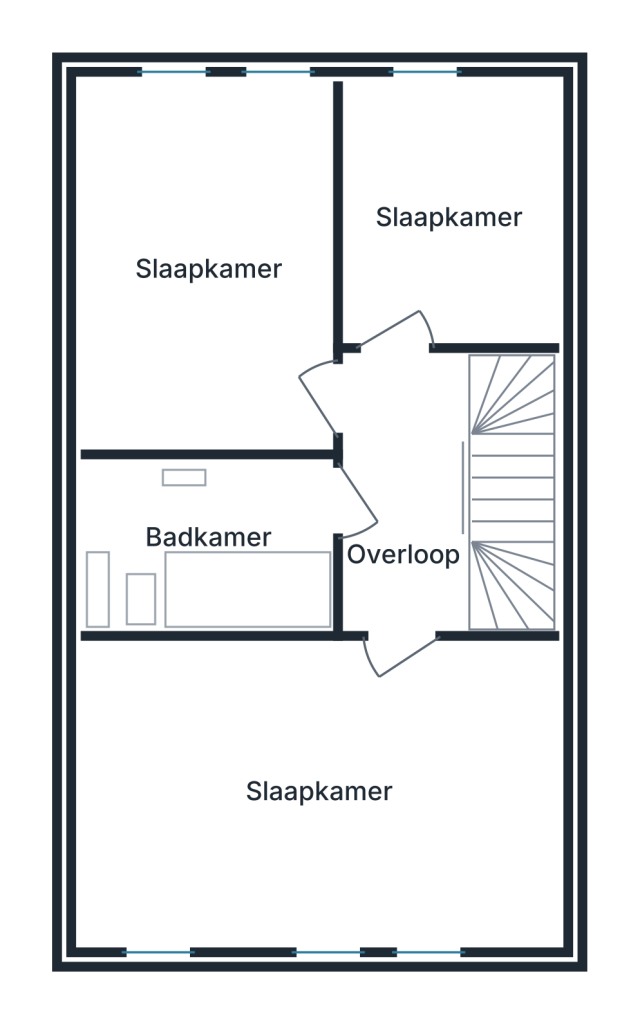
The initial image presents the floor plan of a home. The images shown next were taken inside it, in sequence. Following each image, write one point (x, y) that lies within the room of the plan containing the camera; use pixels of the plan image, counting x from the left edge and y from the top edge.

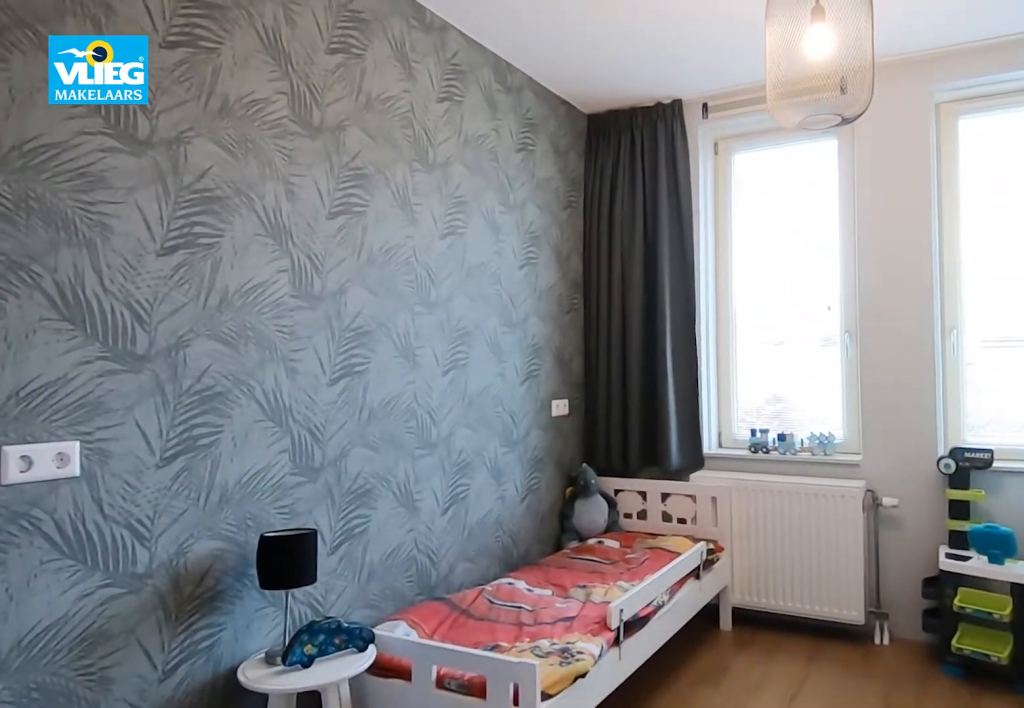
(195, 155)
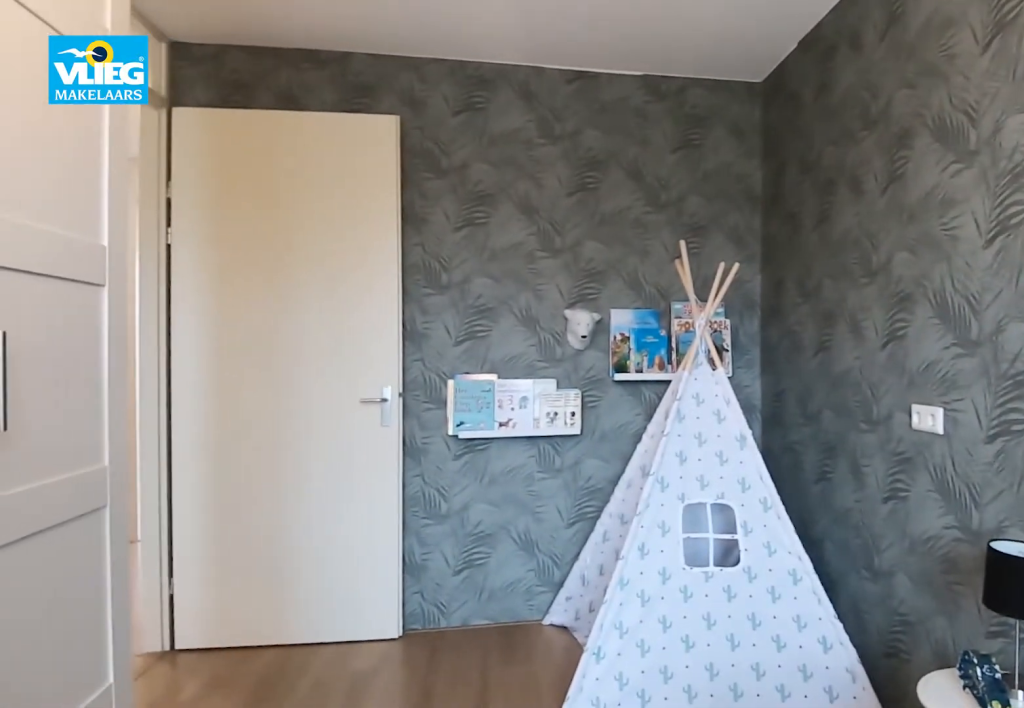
(195, 155)
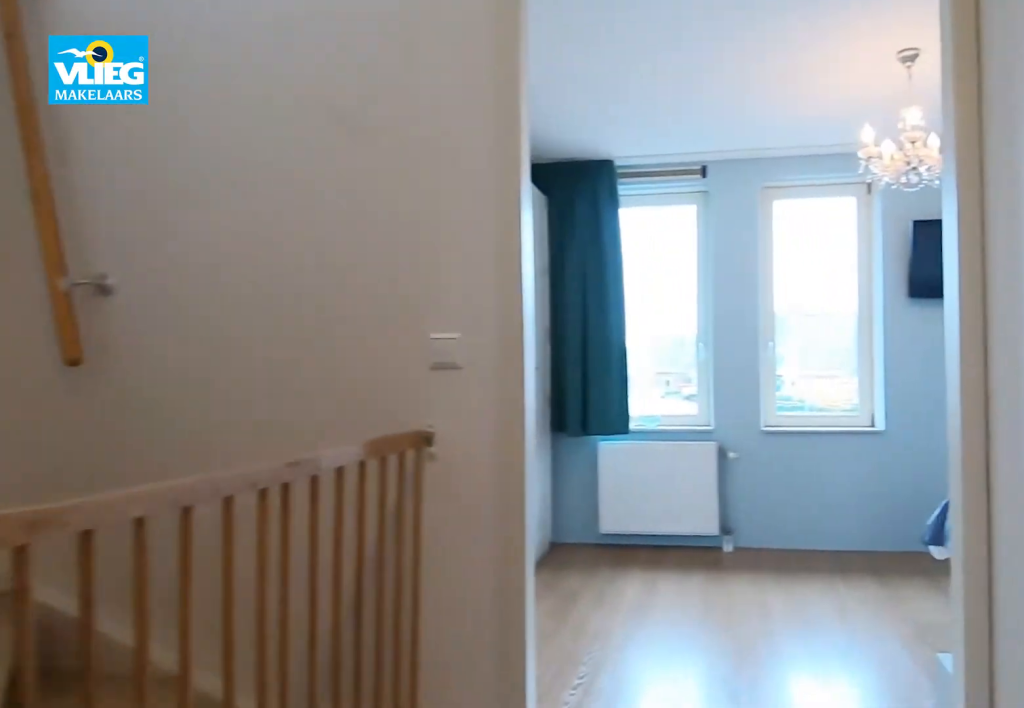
(426, 491)
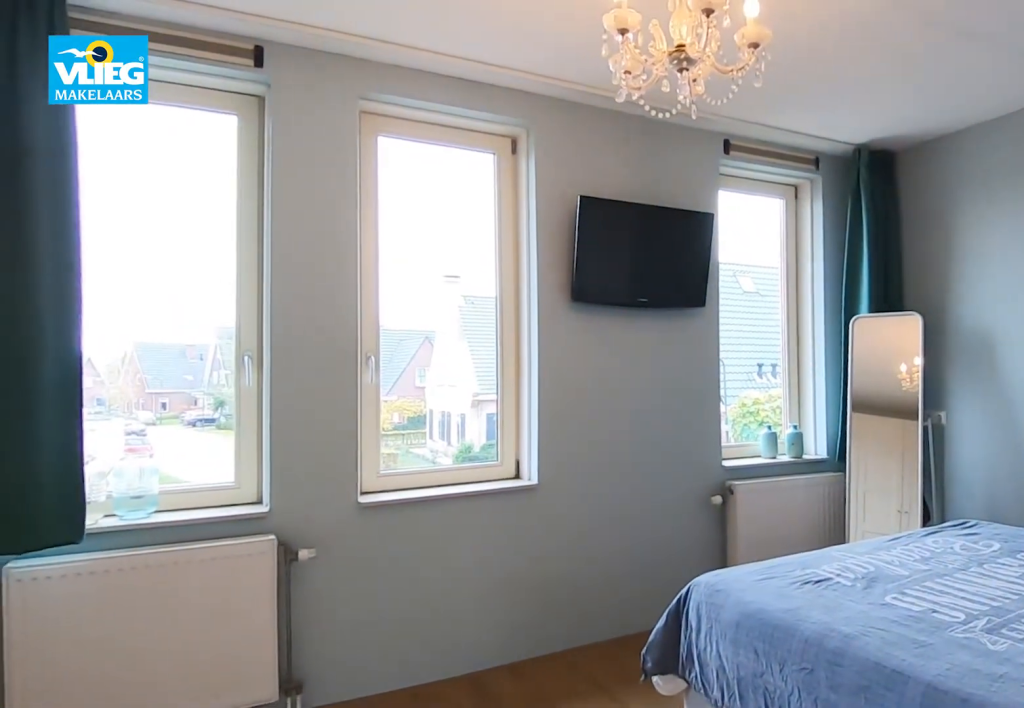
(317, 791)
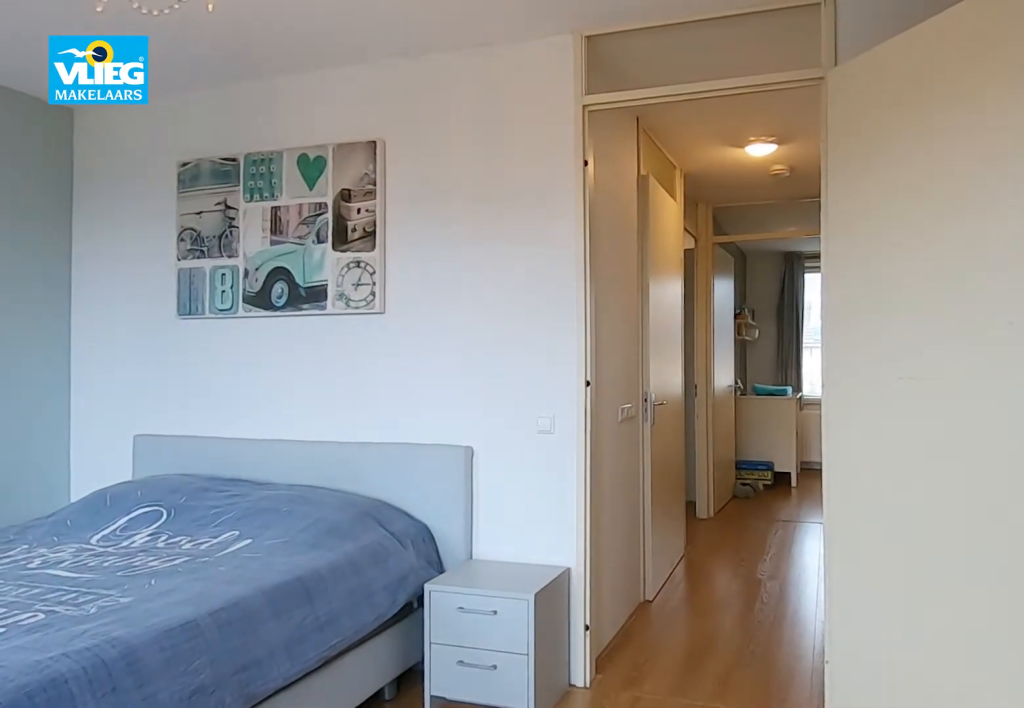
(317, 791)
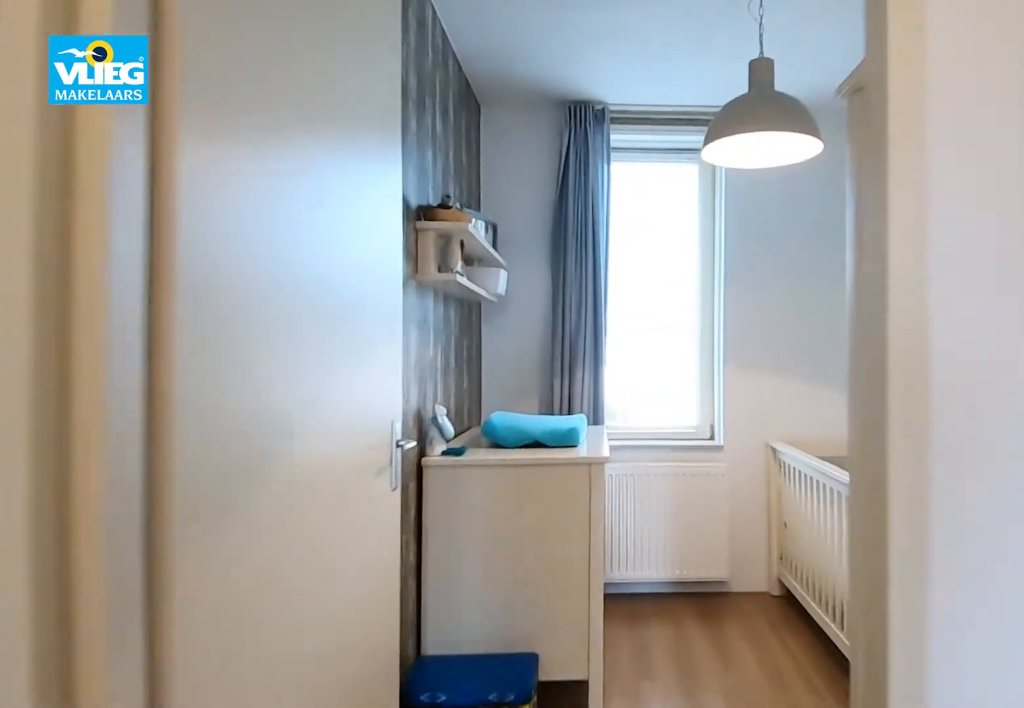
(425, 493)
